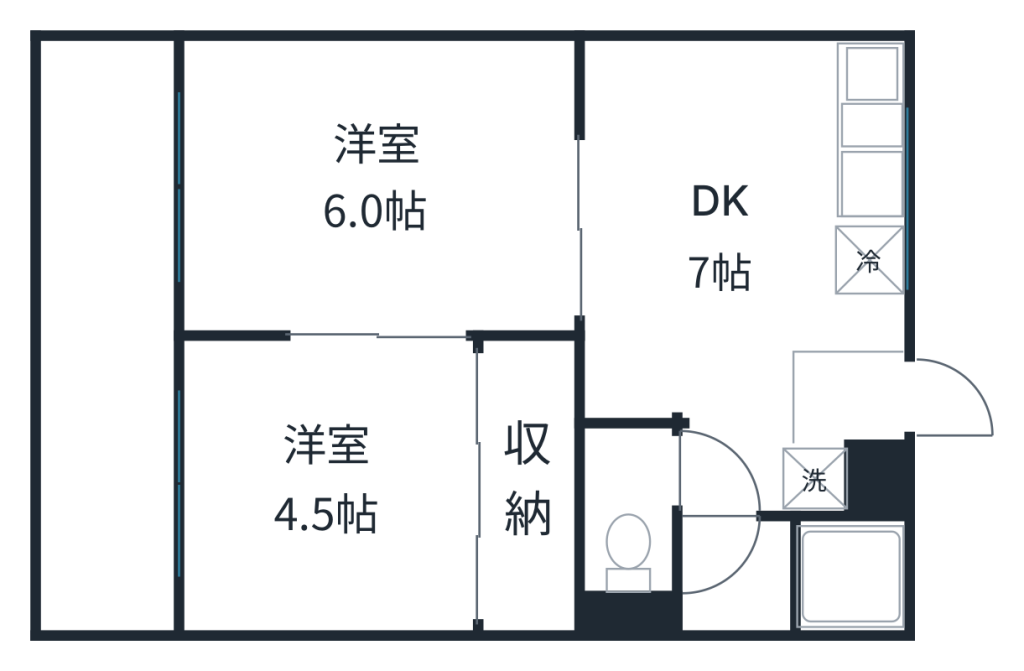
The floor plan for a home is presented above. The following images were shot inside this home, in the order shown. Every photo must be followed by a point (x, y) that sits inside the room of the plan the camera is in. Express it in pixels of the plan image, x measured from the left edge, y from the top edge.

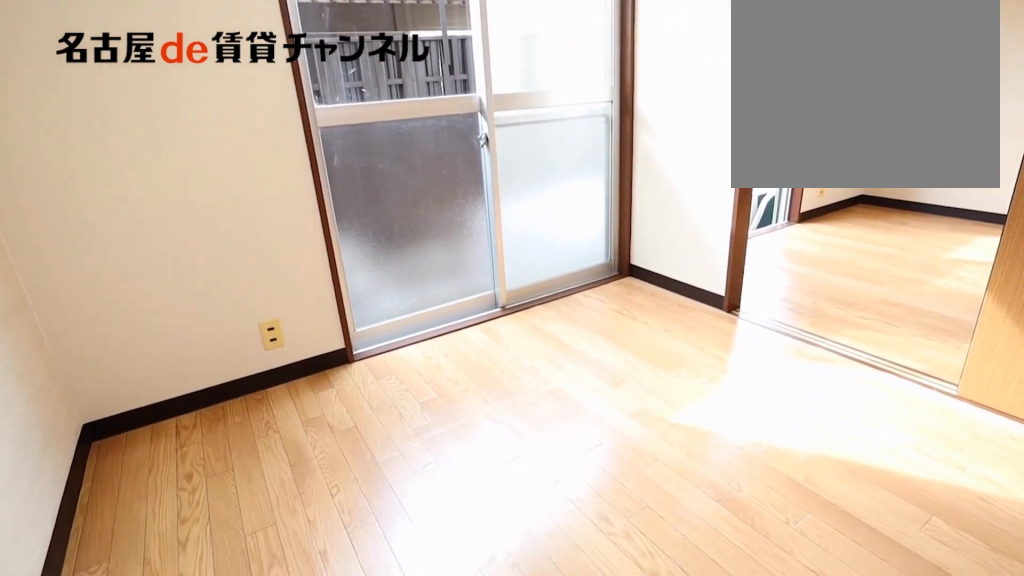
(331, 489)
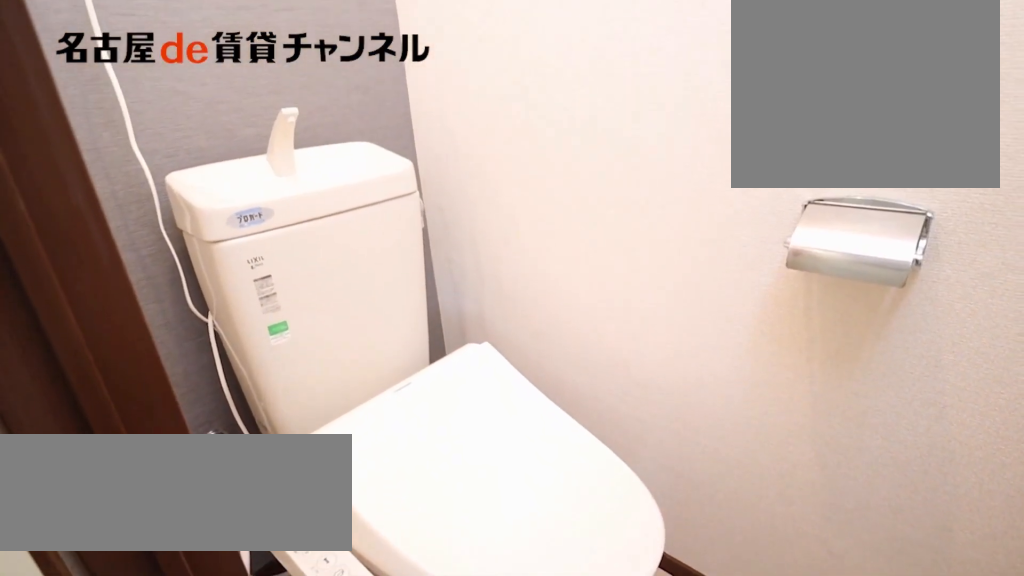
(638, 509)
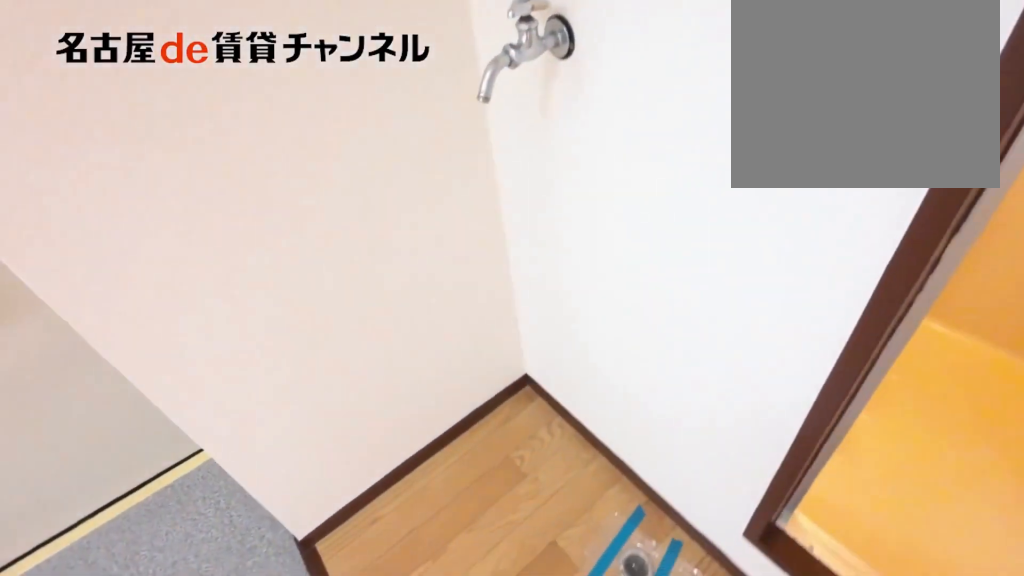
(814, 479)
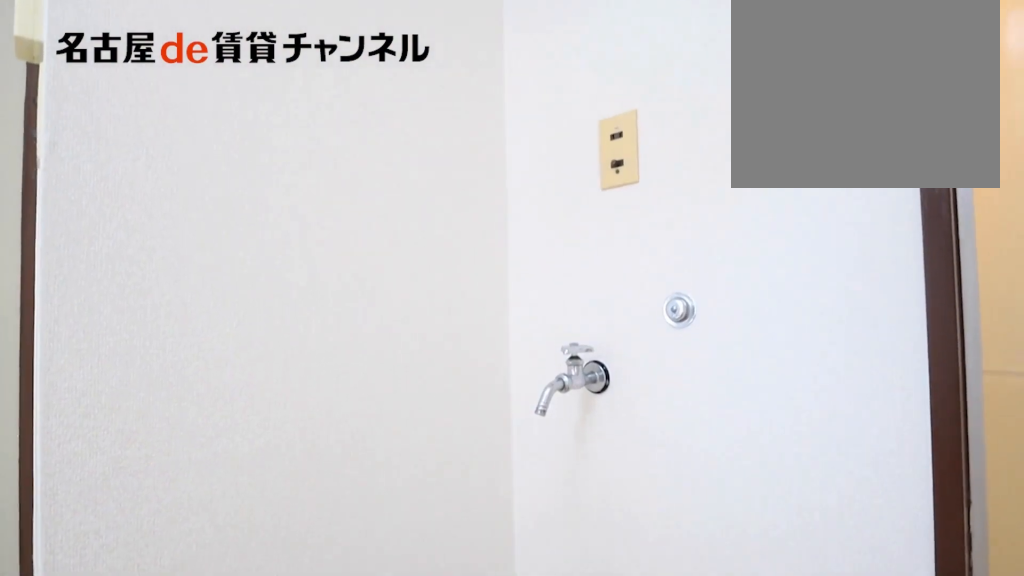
(814, 479)
